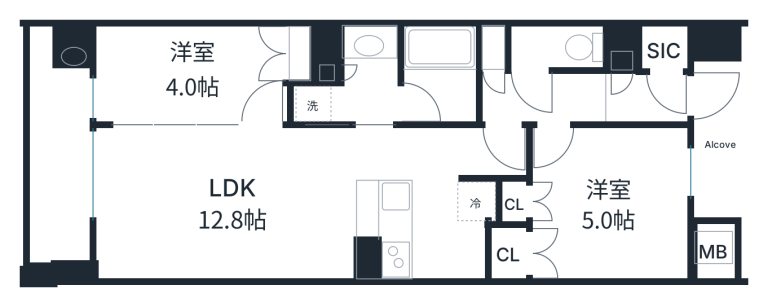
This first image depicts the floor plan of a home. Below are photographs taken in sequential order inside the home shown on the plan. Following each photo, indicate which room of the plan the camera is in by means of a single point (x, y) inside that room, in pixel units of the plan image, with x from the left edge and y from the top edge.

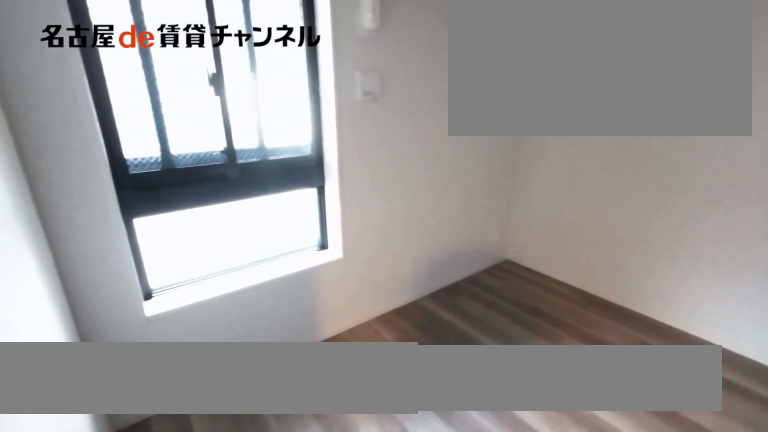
(608, 201)
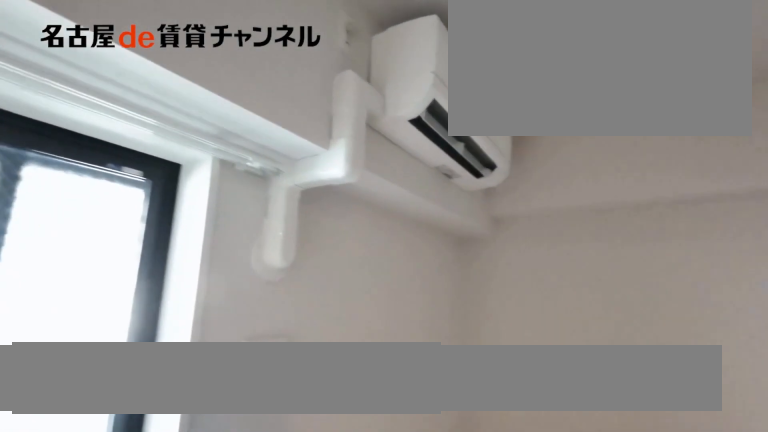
(608, 201)
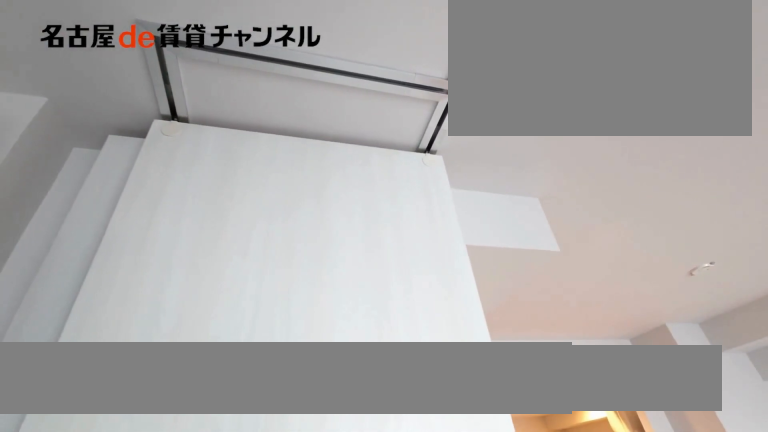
(188, 77)
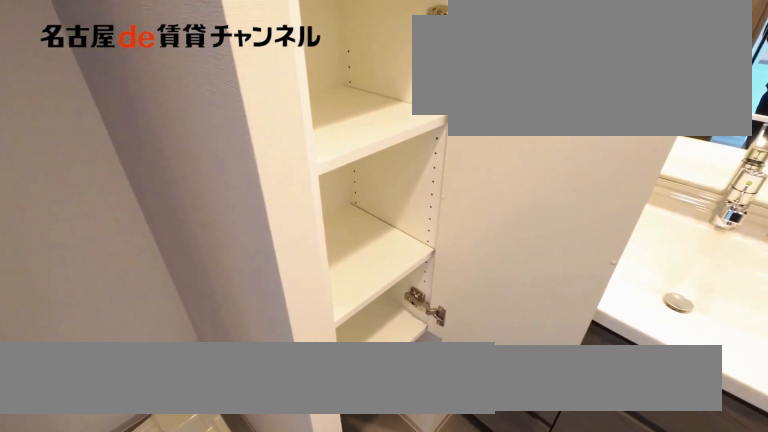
(348, 80)
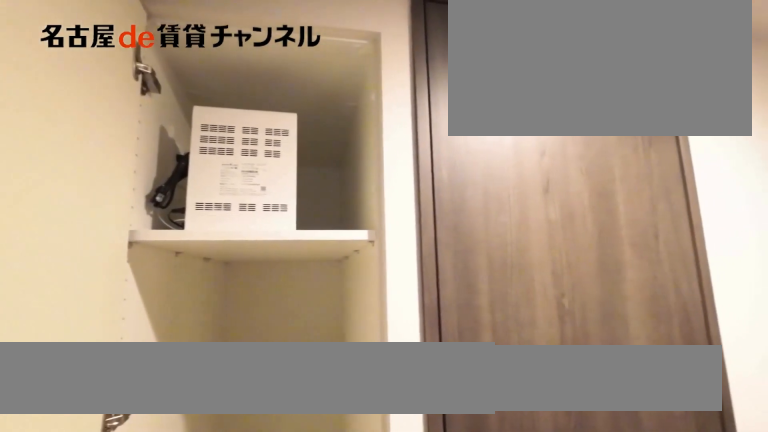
(493, 50)
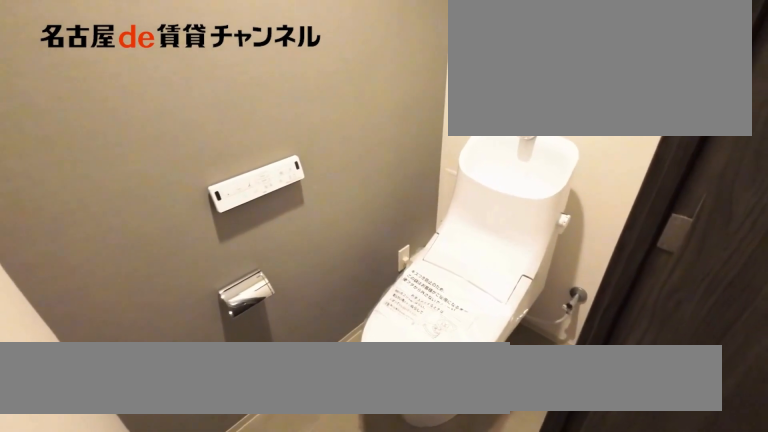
(556, 49)
